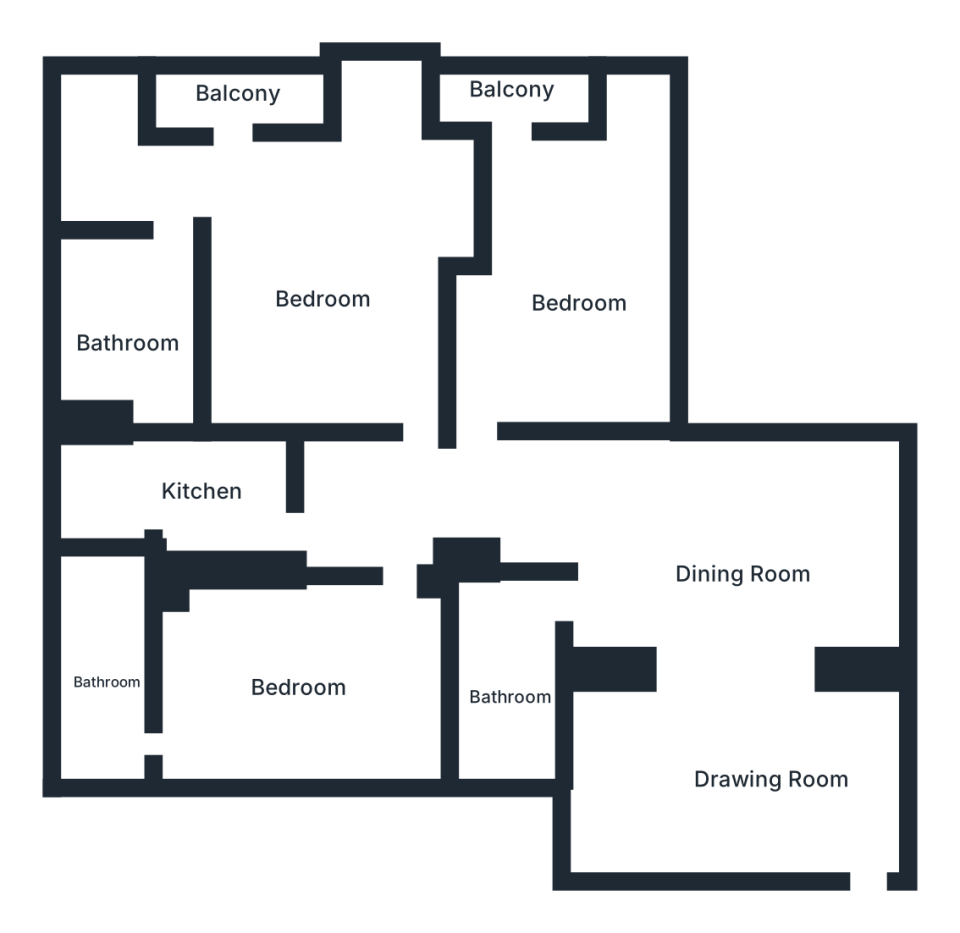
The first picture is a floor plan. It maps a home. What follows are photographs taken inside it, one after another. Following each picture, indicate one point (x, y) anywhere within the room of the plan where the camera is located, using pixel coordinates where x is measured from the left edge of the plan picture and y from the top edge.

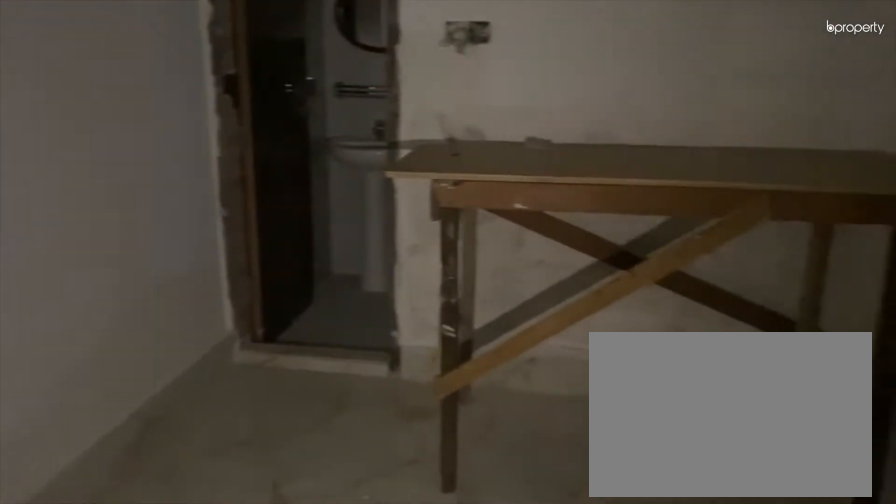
(301, 691)
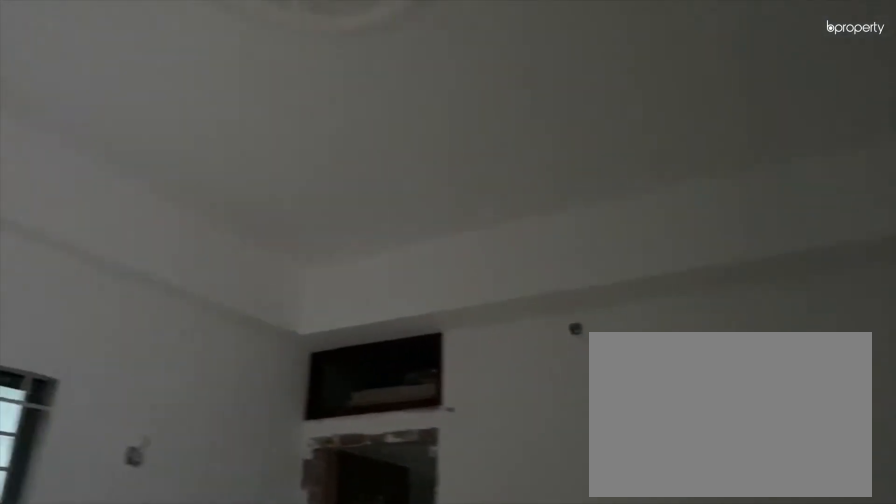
(301, 691)
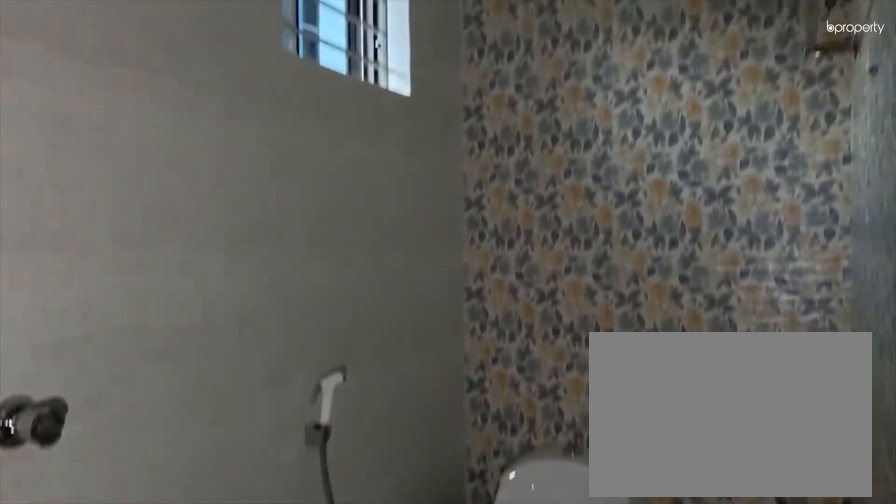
(109, 687)
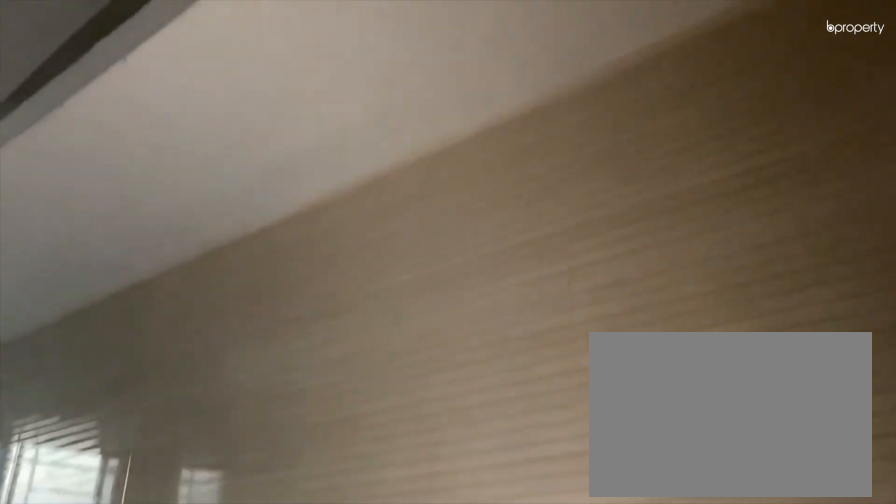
(199, 489)
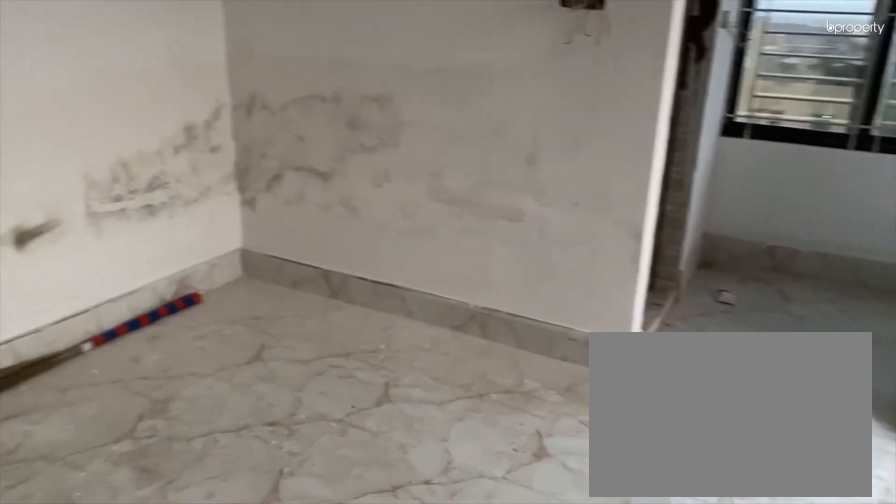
(331, 295)
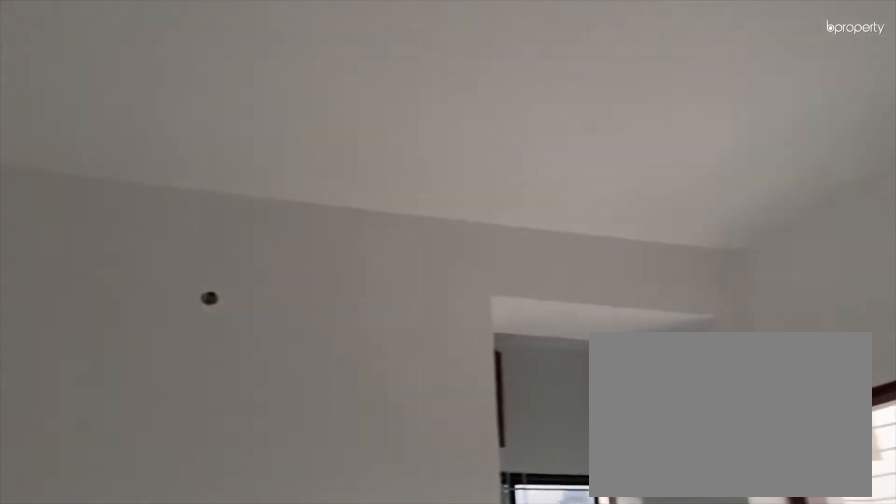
(331, 295)
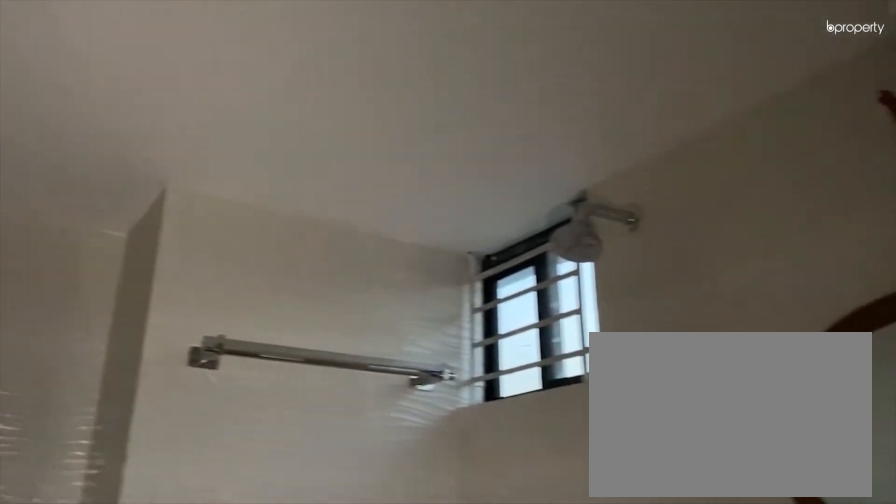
(128, 343)
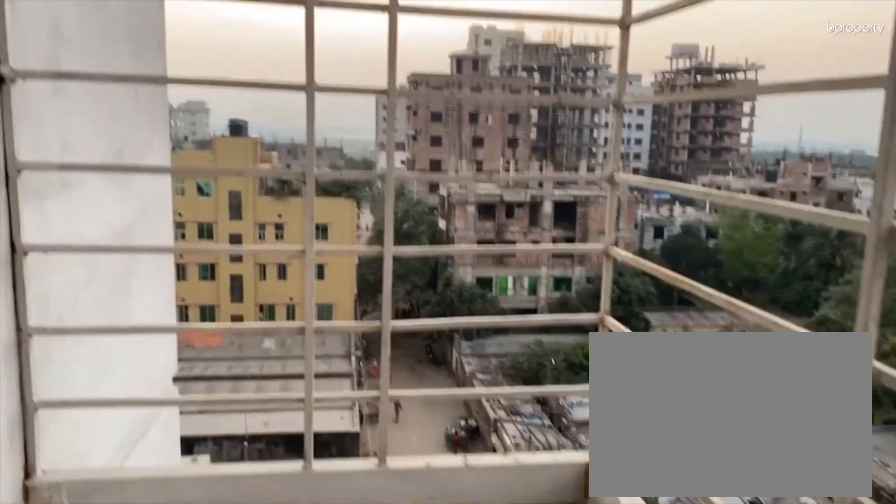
(239, 100)
